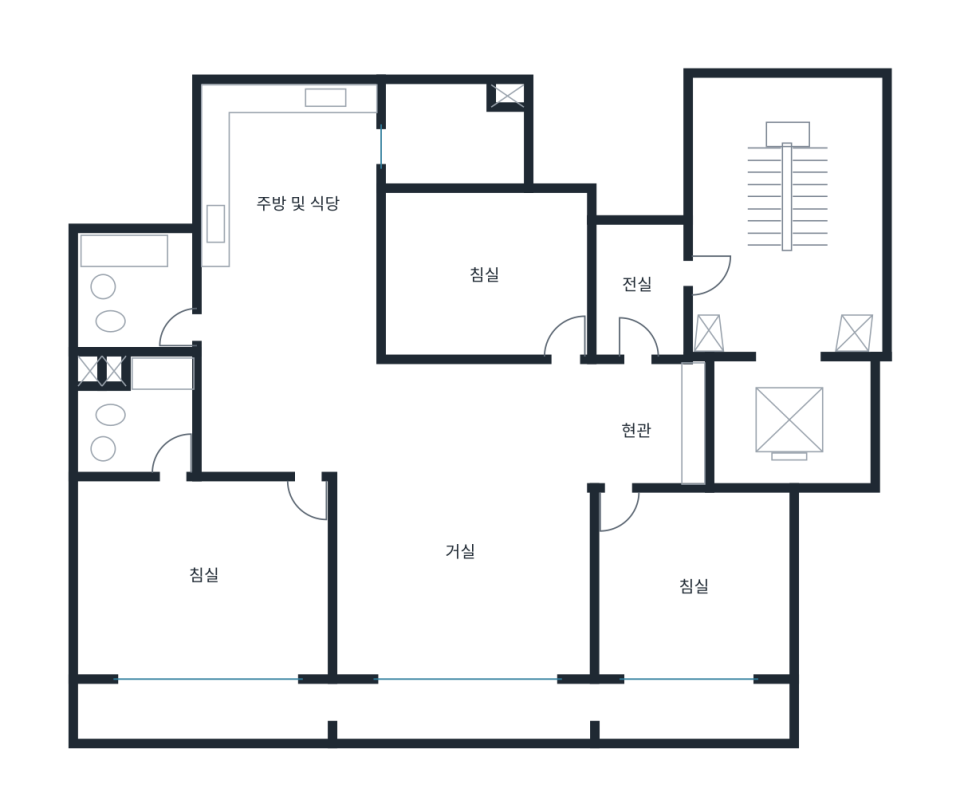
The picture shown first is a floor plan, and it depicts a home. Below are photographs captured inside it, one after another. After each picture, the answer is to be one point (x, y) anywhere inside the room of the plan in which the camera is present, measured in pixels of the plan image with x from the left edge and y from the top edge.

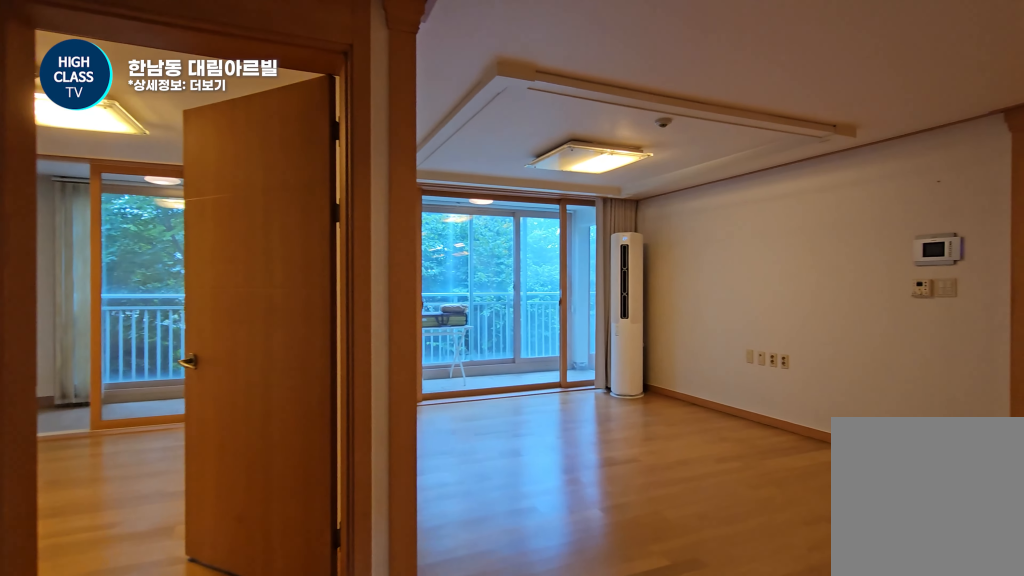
(648, 422)
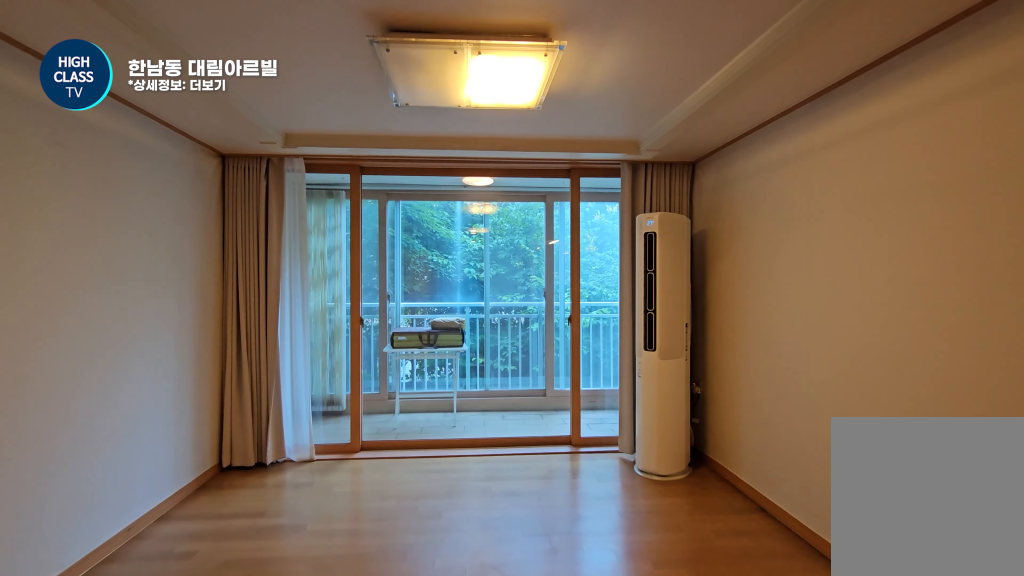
(461, 518)
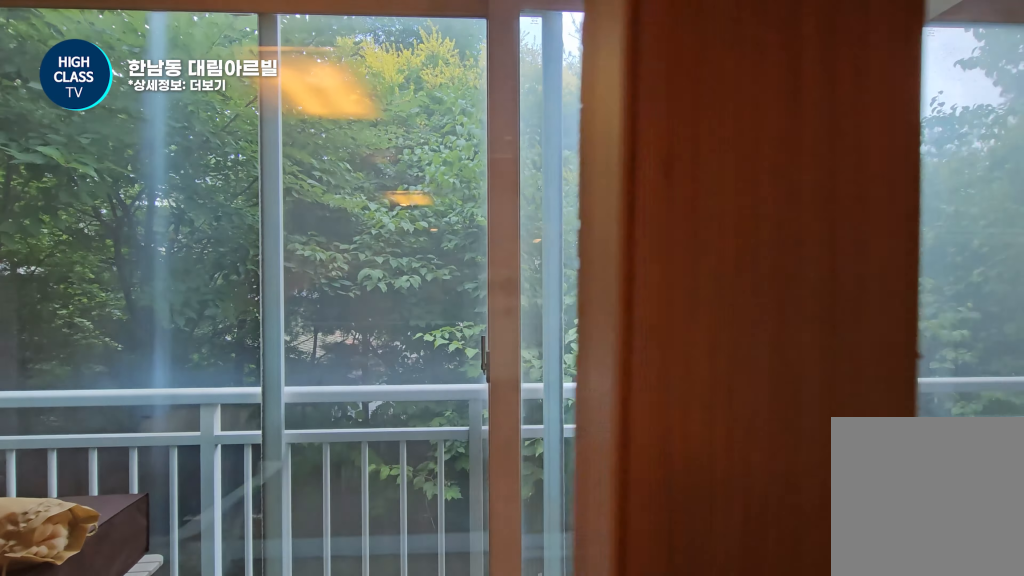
(461, 518)
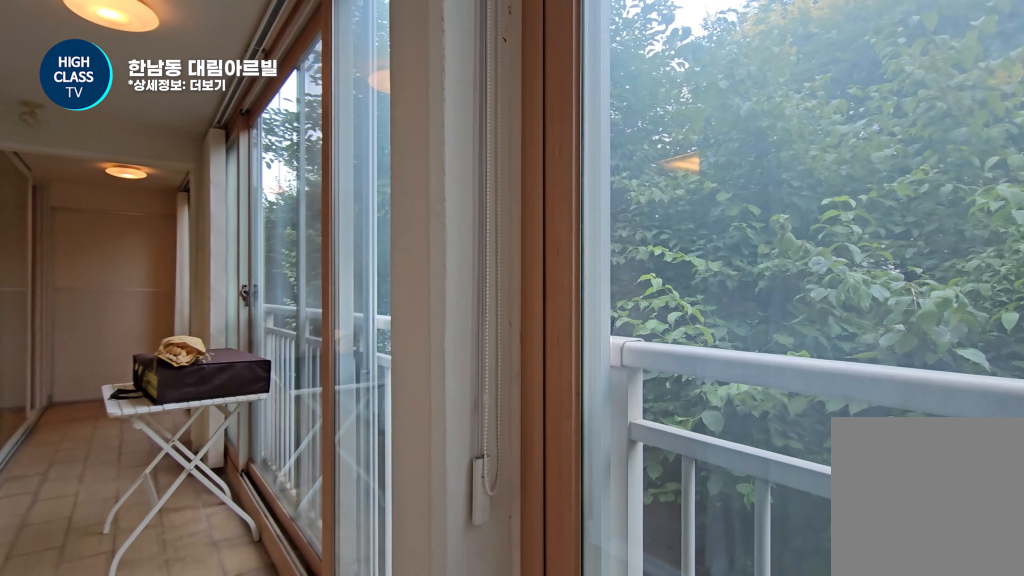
(435, 705)
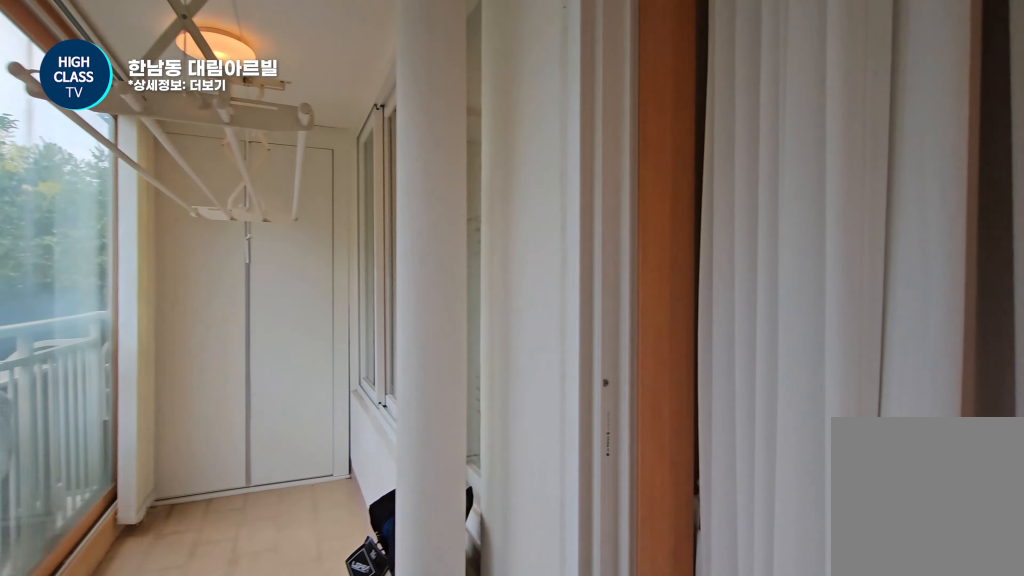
(435, 705)
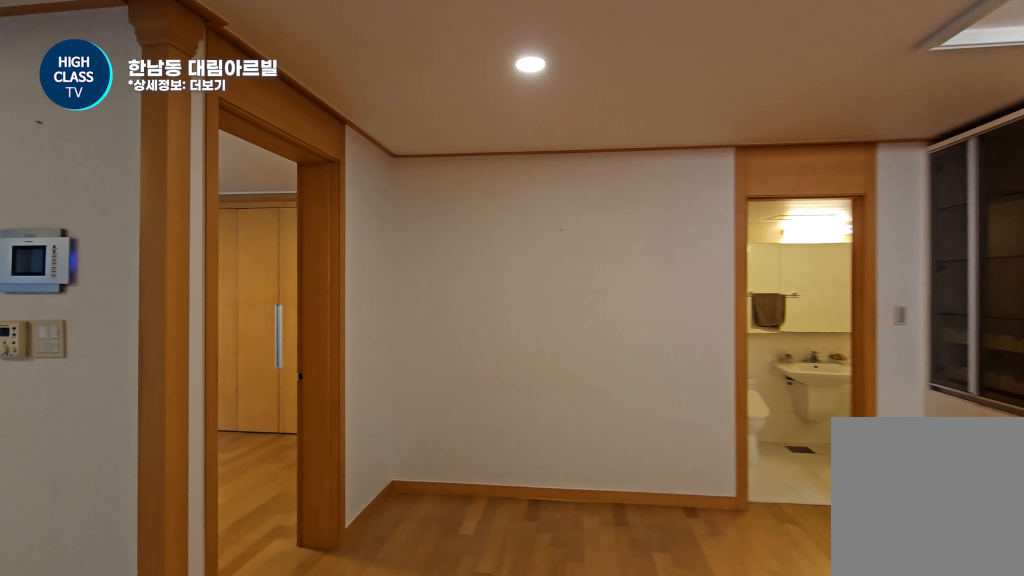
(461, 518)
